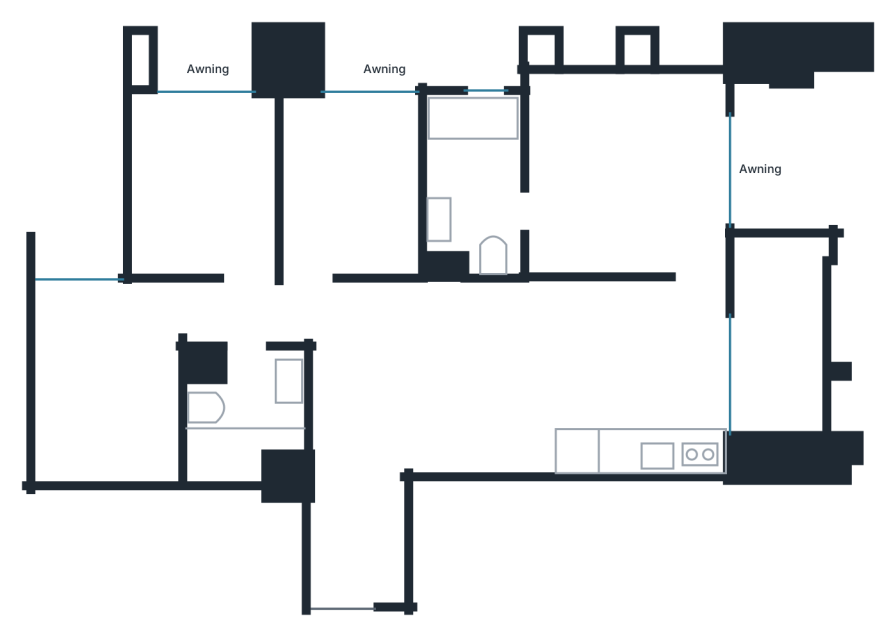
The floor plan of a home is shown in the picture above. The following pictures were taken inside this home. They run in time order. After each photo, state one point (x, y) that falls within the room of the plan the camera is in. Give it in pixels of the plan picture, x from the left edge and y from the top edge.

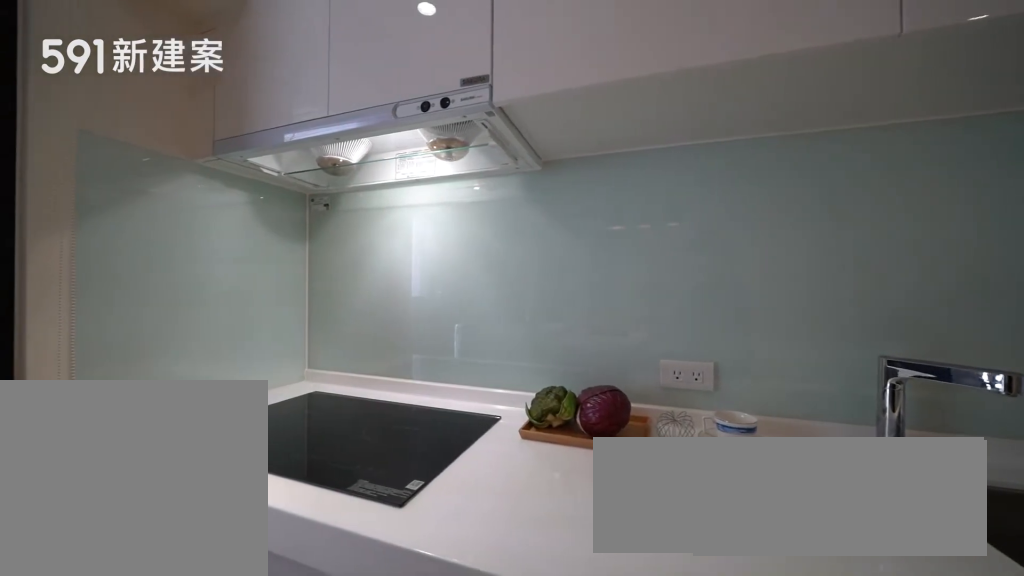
(647, 428)
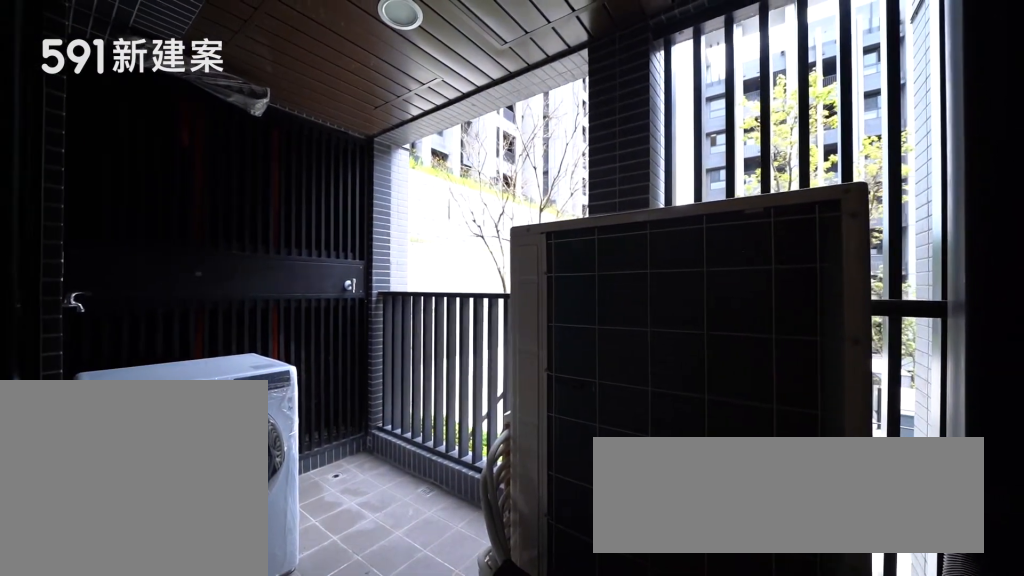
(780, 327)
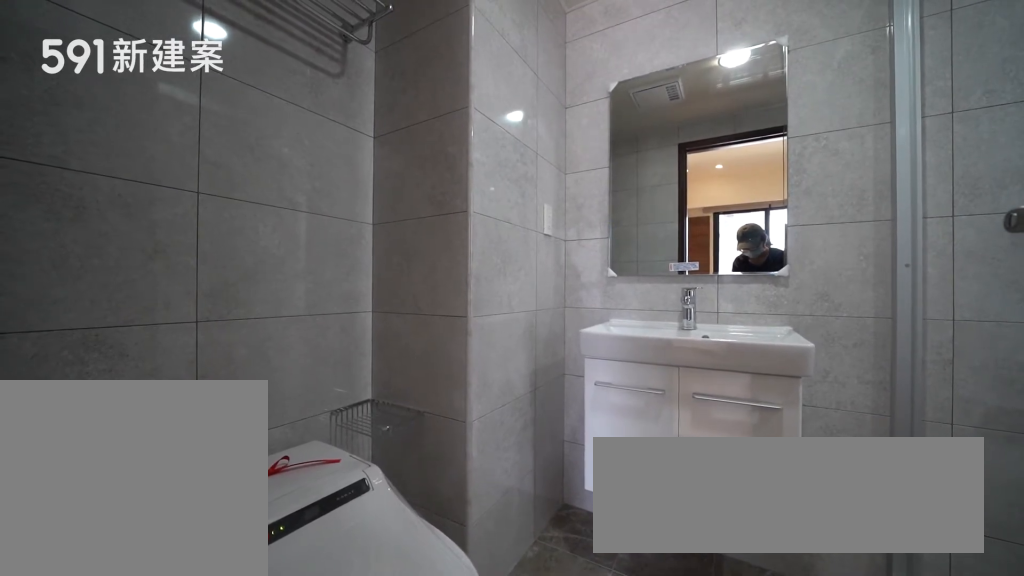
(473, 184)
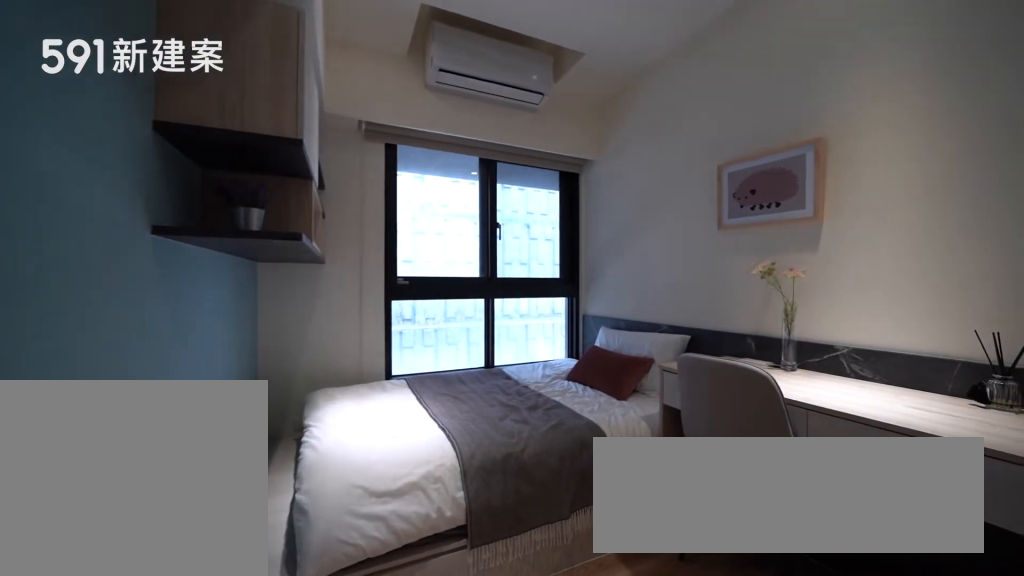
(354, 185)
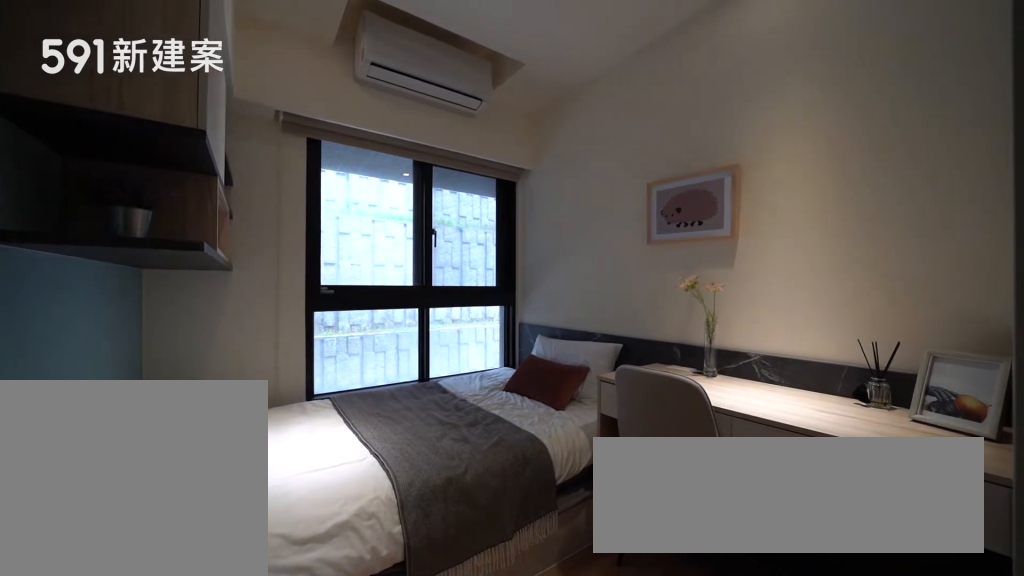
(354, 185)
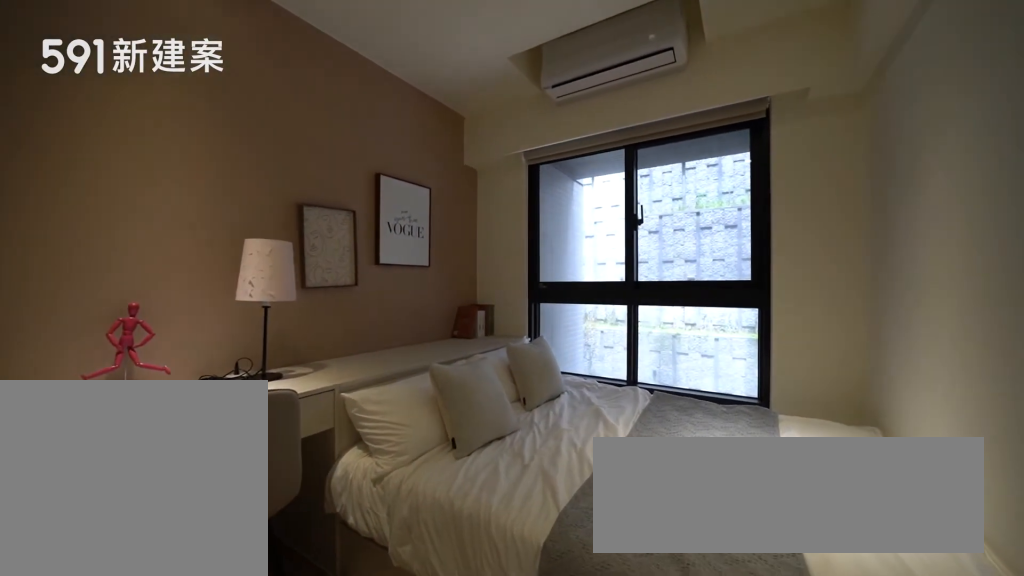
(200, 184)
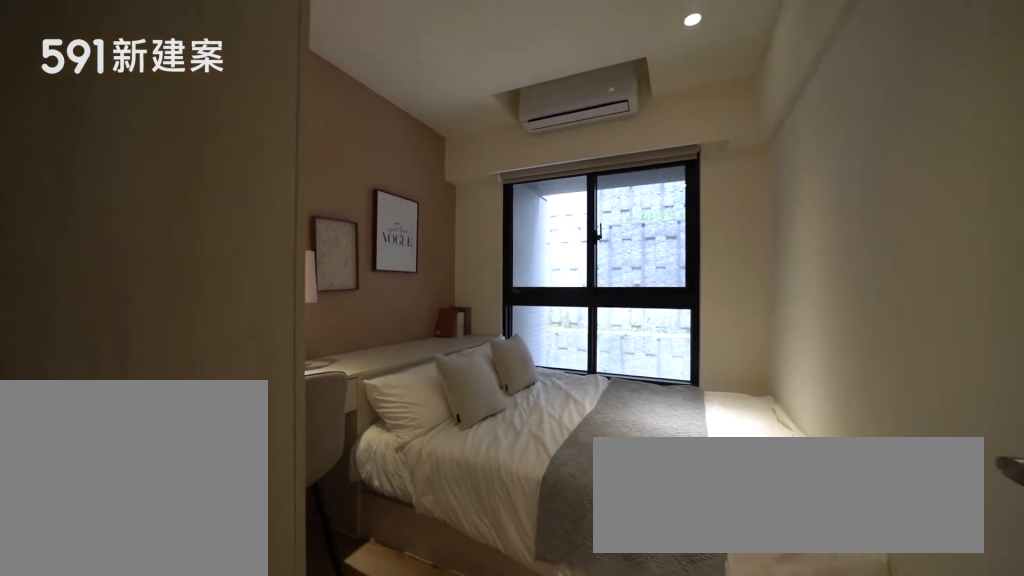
(200, 184)
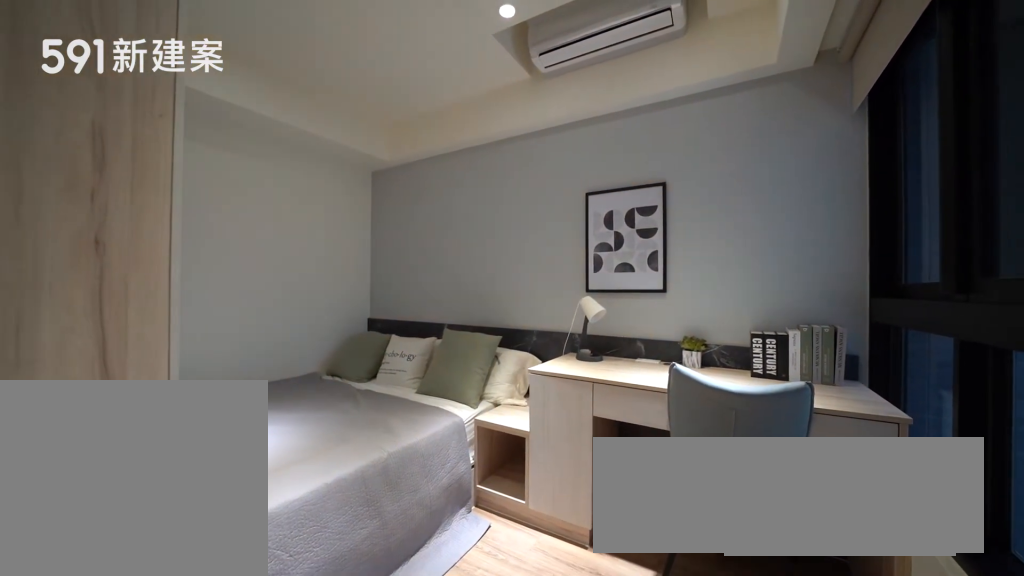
(103, 384)
